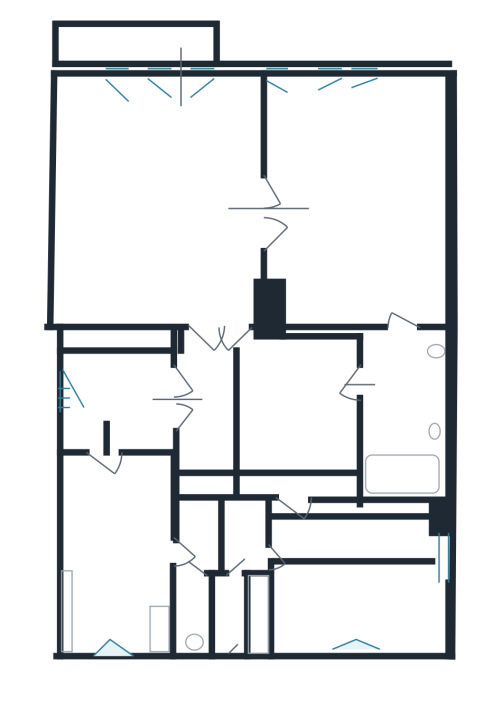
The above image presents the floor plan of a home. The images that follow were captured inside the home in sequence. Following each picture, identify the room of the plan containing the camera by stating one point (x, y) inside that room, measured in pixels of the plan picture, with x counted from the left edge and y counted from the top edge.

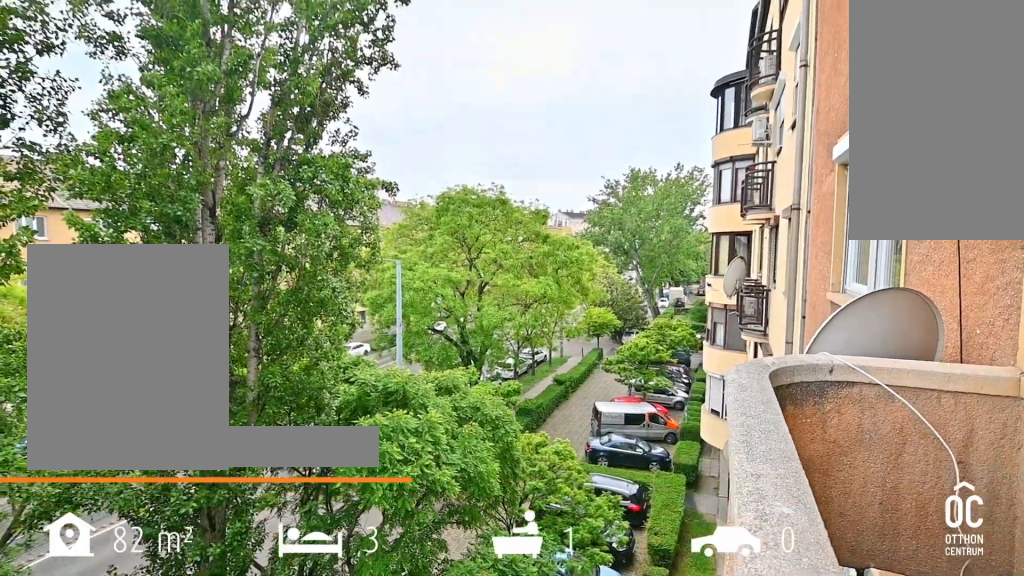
(137, 44)
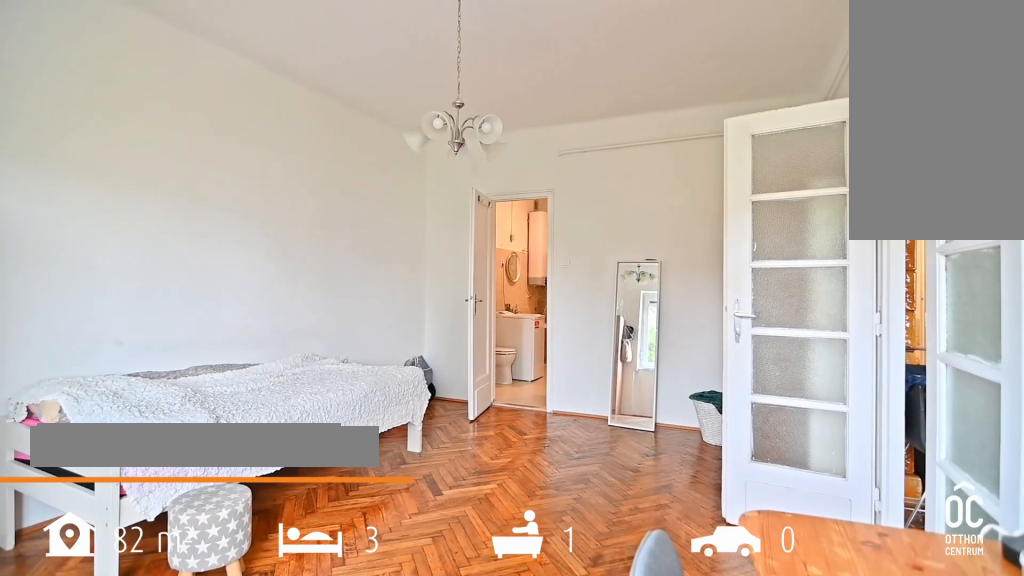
(353, 207)
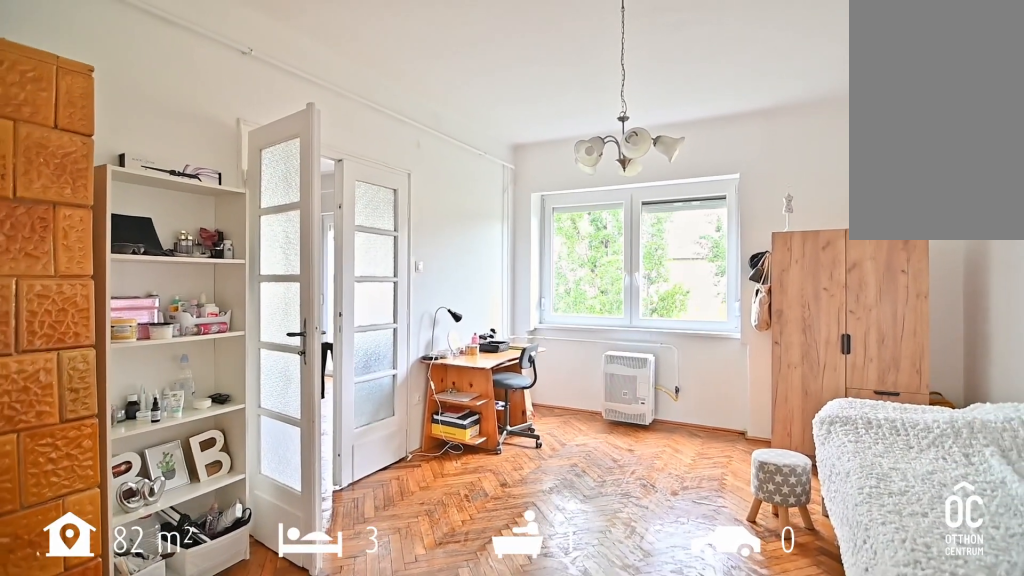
(352, 207)
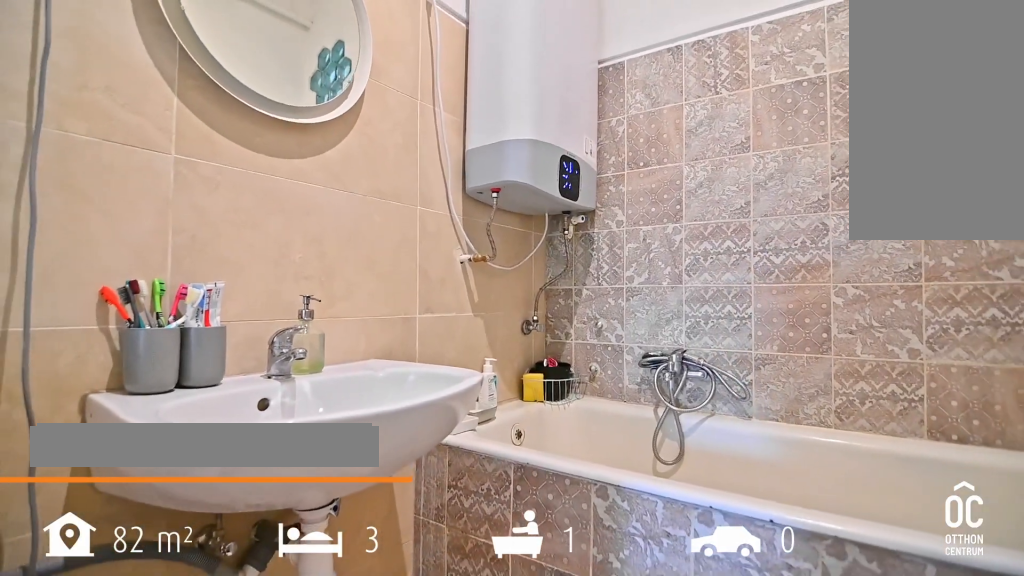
(398, 417)
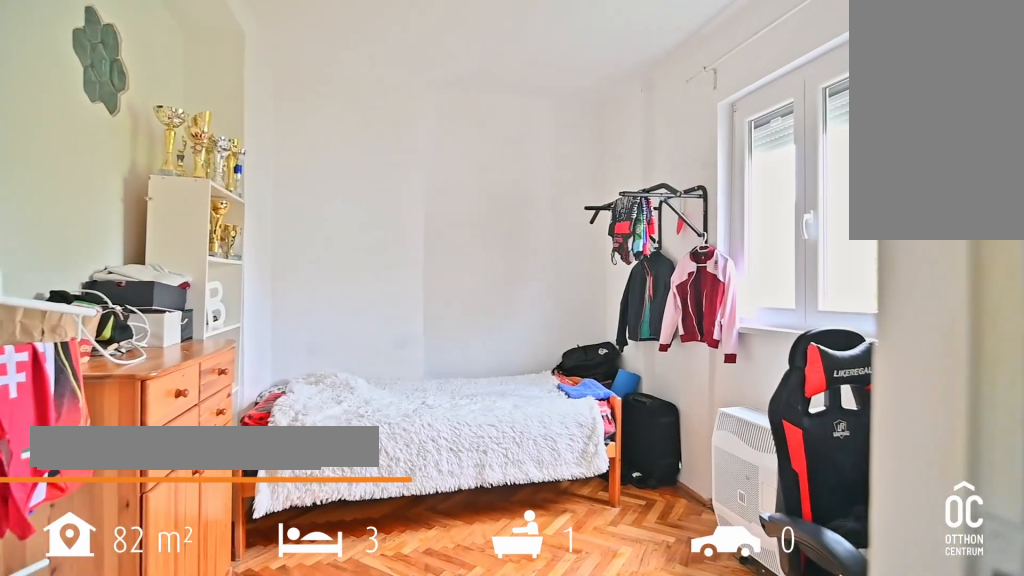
(356, 575)
